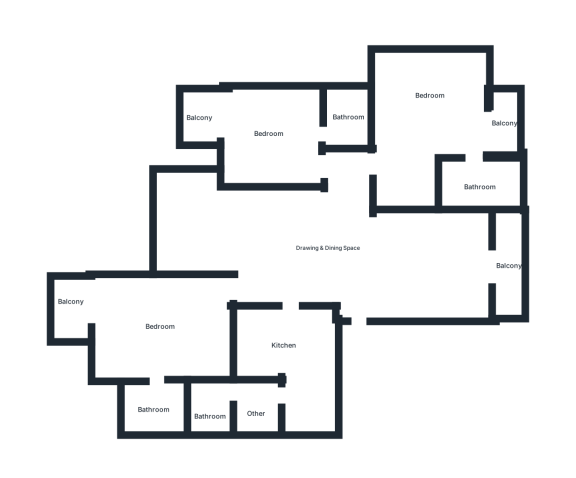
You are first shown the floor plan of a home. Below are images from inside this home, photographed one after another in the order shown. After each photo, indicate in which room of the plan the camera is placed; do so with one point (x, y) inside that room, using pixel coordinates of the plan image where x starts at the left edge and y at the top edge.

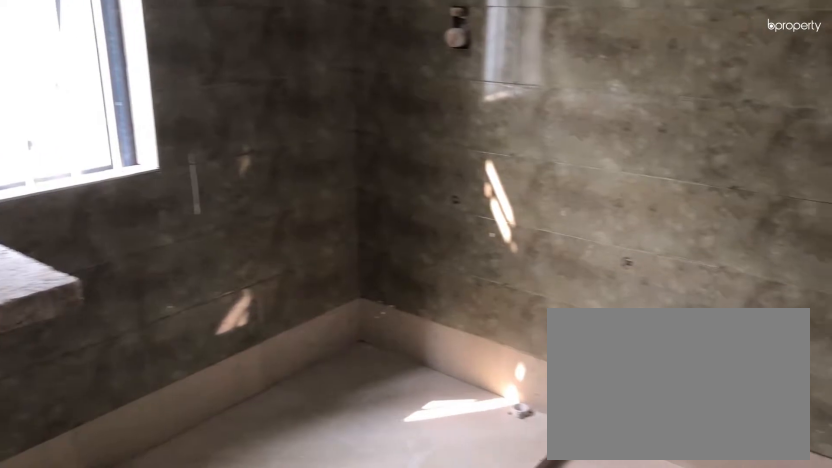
(163, 405)
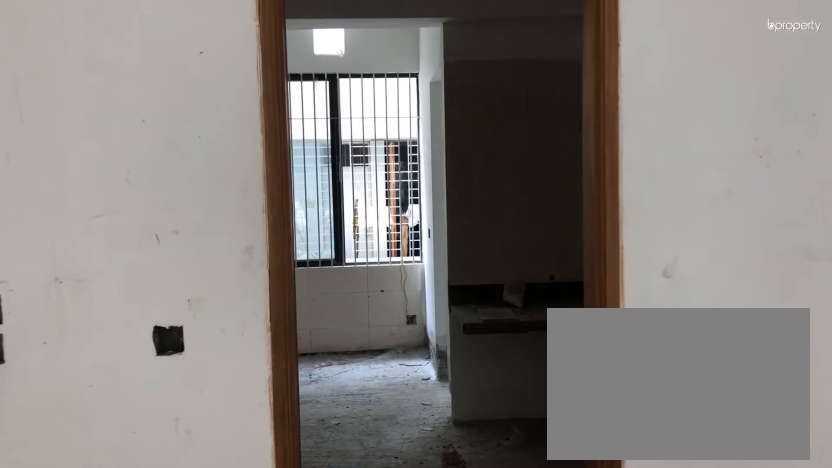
(290, 289)
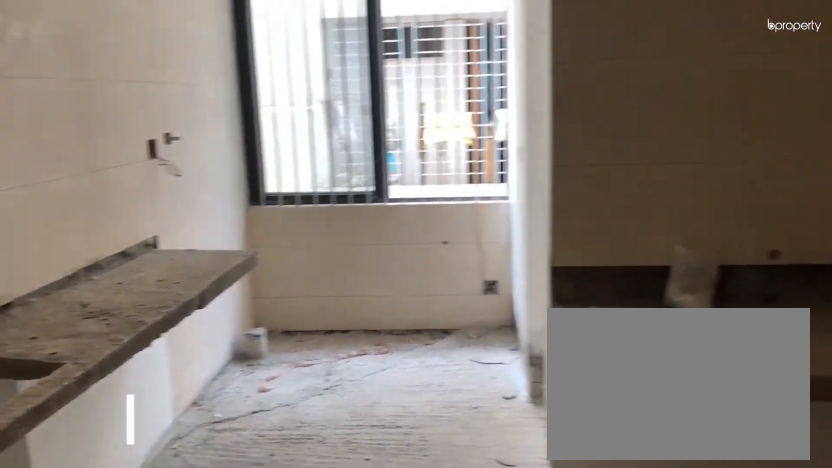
(289, 349)
